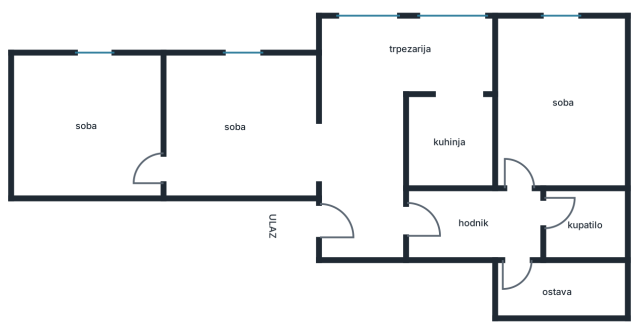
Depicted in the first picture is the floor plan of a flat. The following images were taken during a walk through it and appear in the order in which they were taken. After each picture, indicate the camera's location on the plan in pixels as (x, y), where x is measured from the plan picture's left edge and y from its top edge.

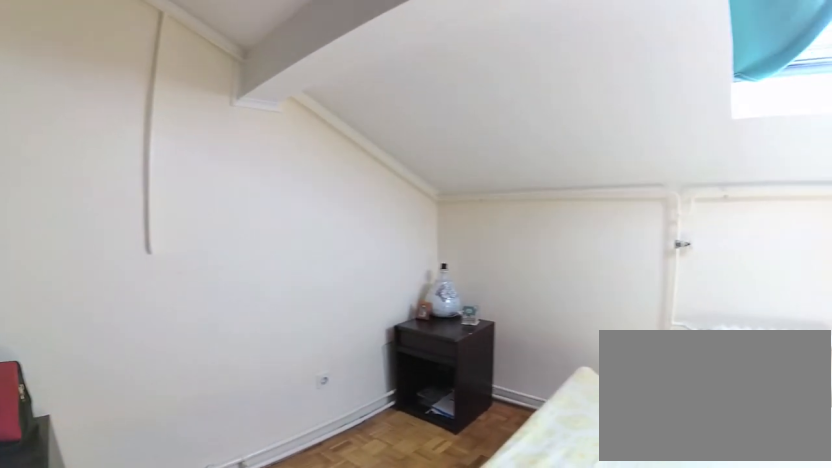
(85, 185)
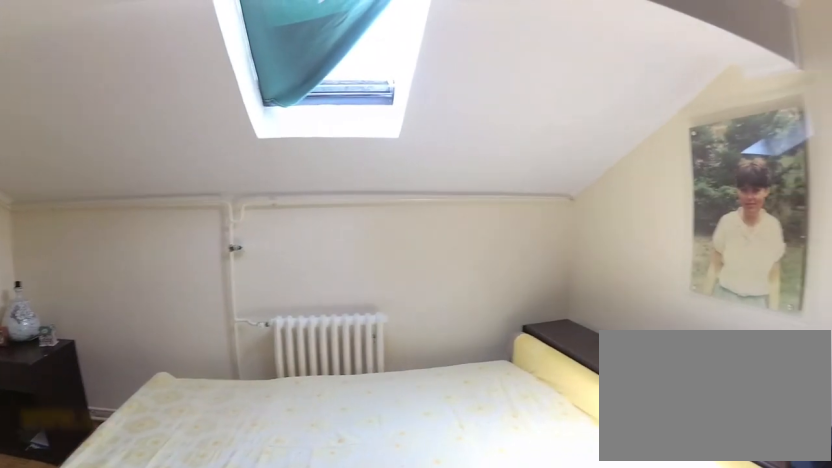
(65, 186)
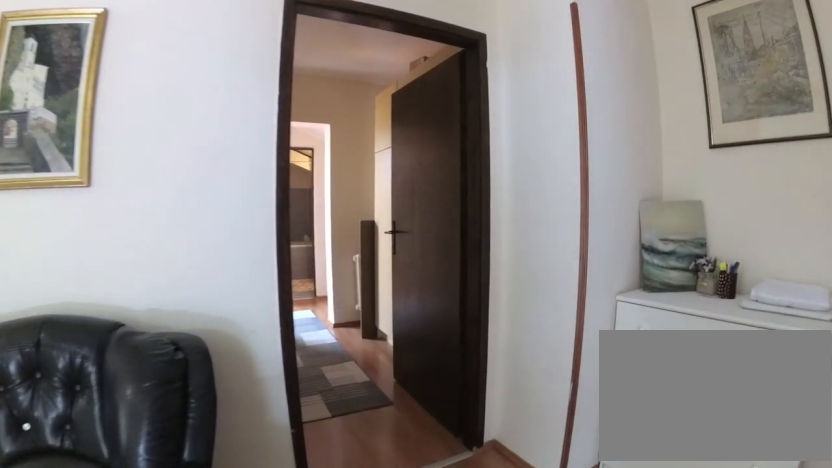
(343, 192)
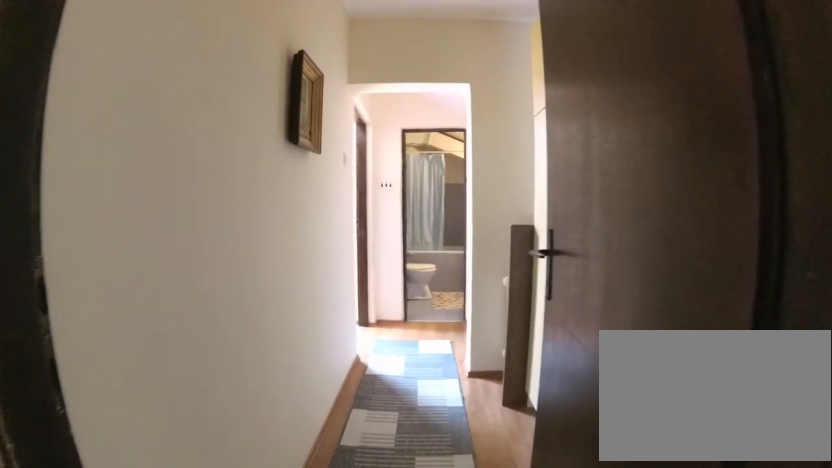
(383, 215)
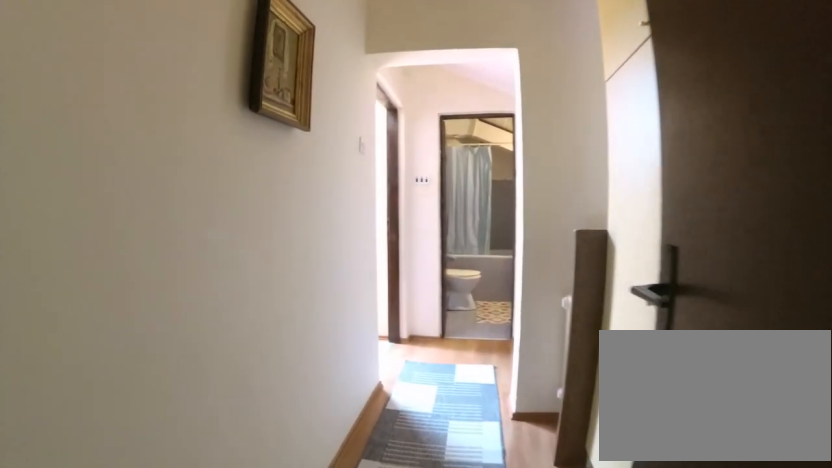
(400, 215)
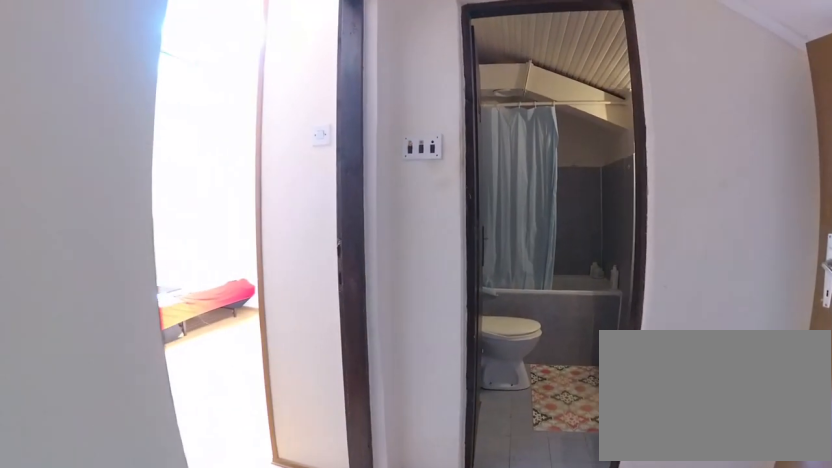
(460, 222)
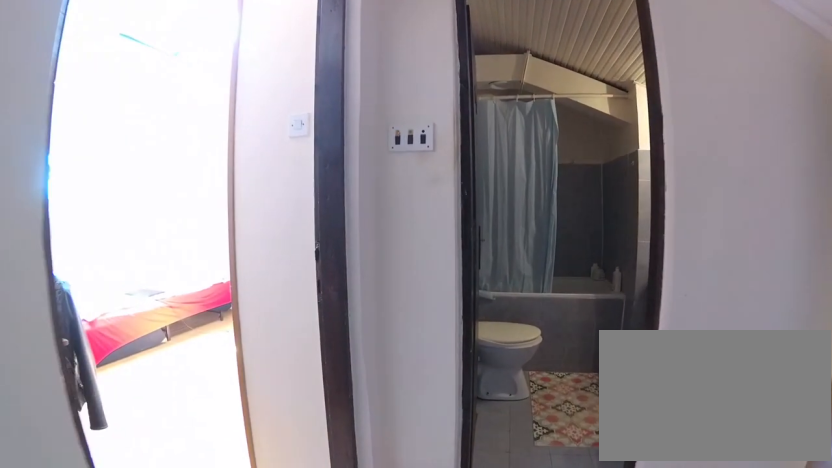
(467, 222)
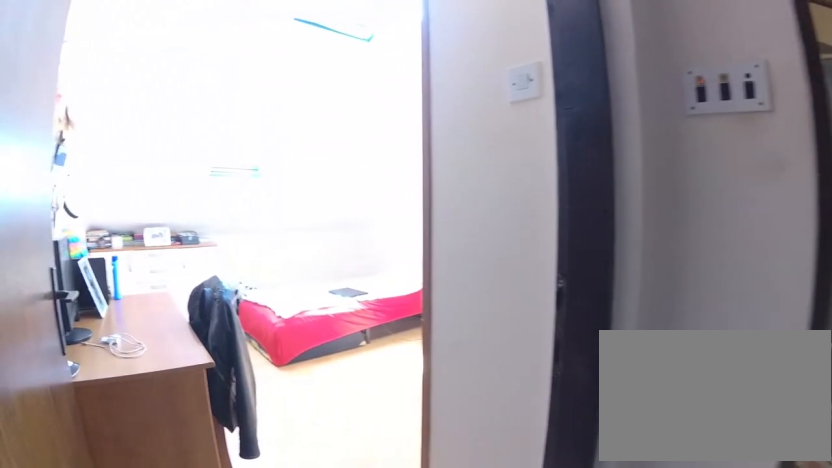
(495, 219)
